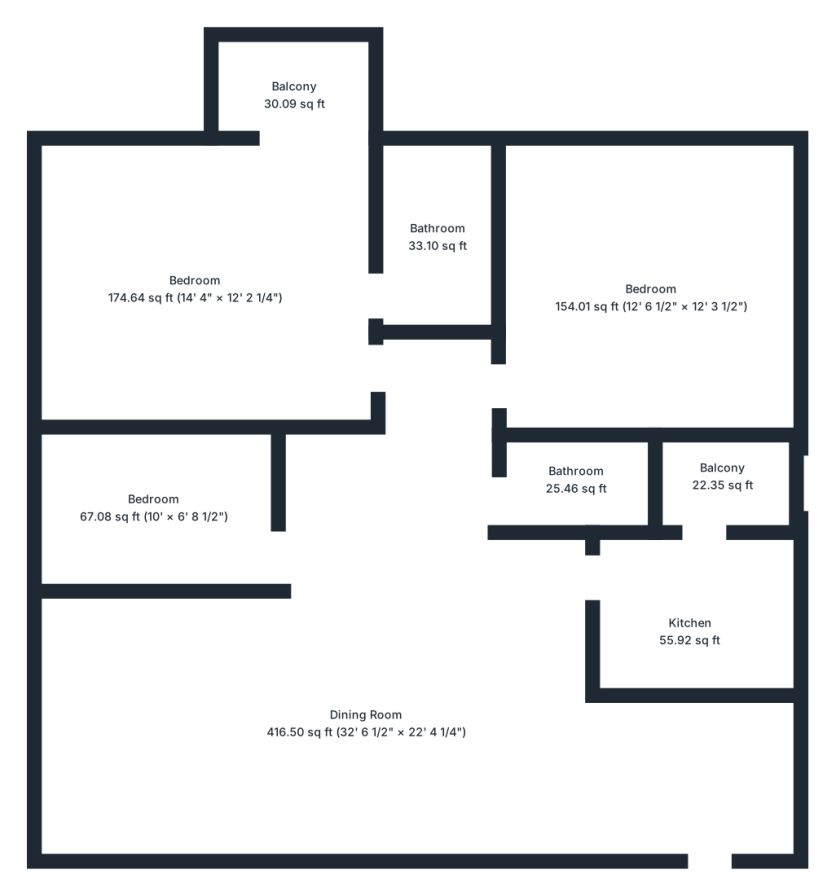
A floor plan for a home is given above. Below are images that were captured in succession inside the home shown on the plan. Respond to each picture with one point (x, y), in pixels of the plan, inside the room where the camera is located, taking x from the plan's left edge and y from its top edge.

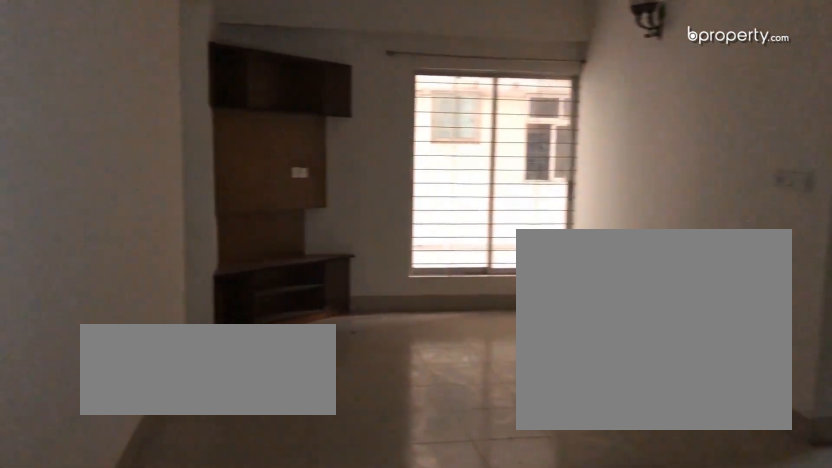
(366, 742)
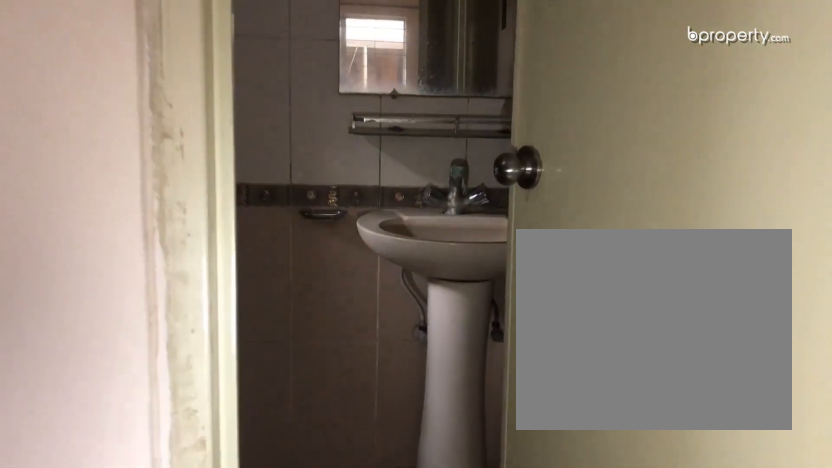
(198, 298)
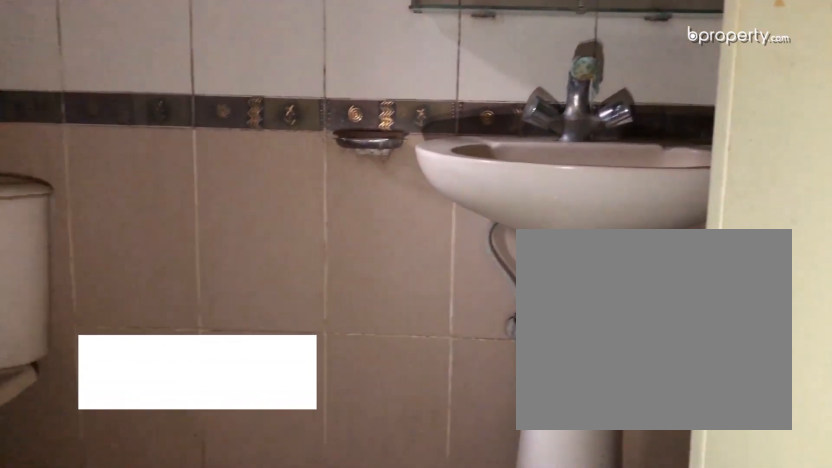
(441, 248)
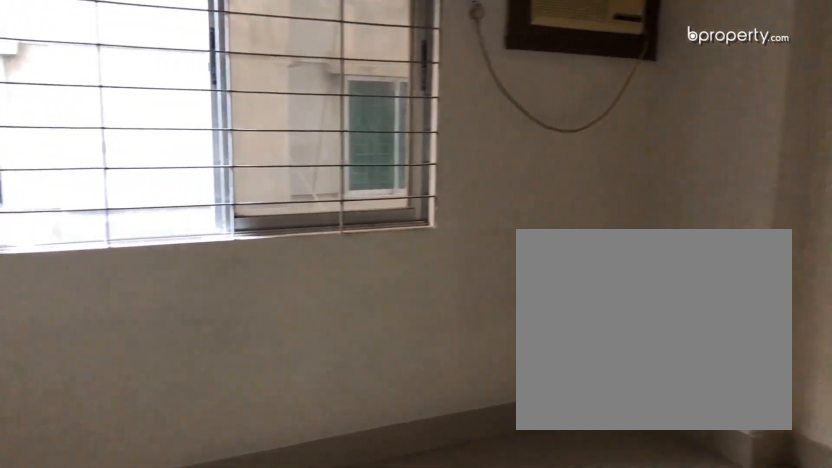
(652, 305)
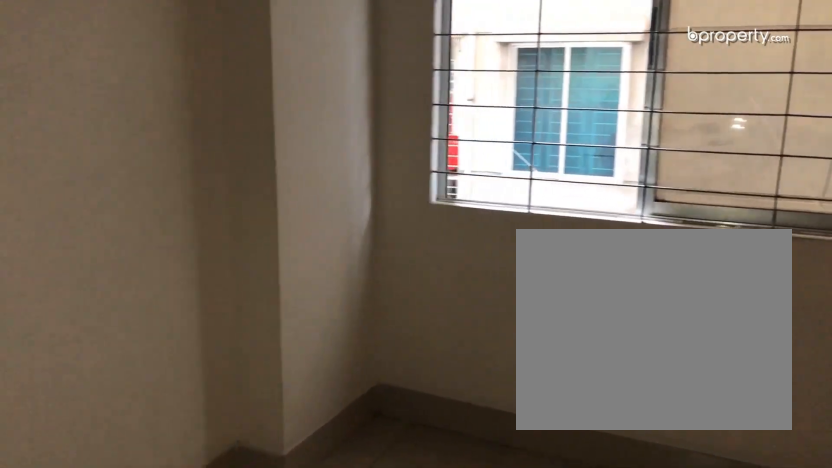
(652, 305)
